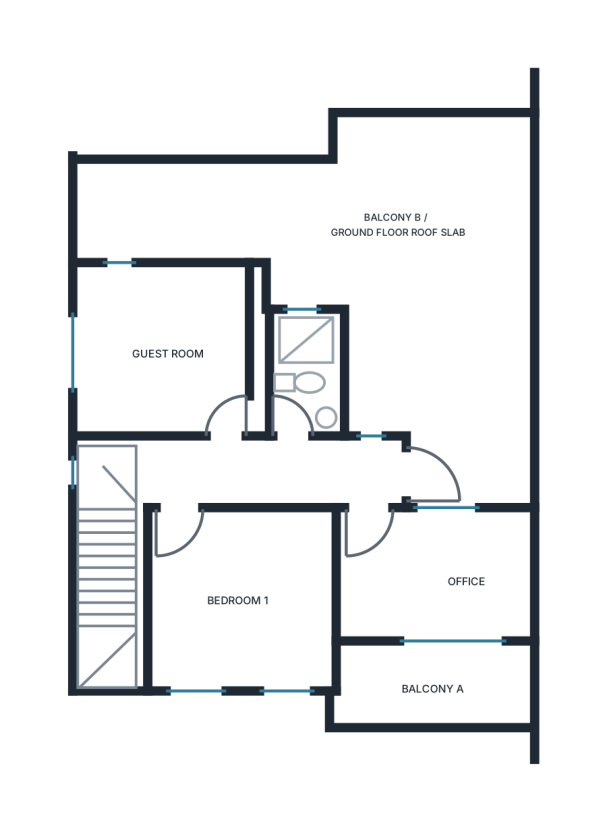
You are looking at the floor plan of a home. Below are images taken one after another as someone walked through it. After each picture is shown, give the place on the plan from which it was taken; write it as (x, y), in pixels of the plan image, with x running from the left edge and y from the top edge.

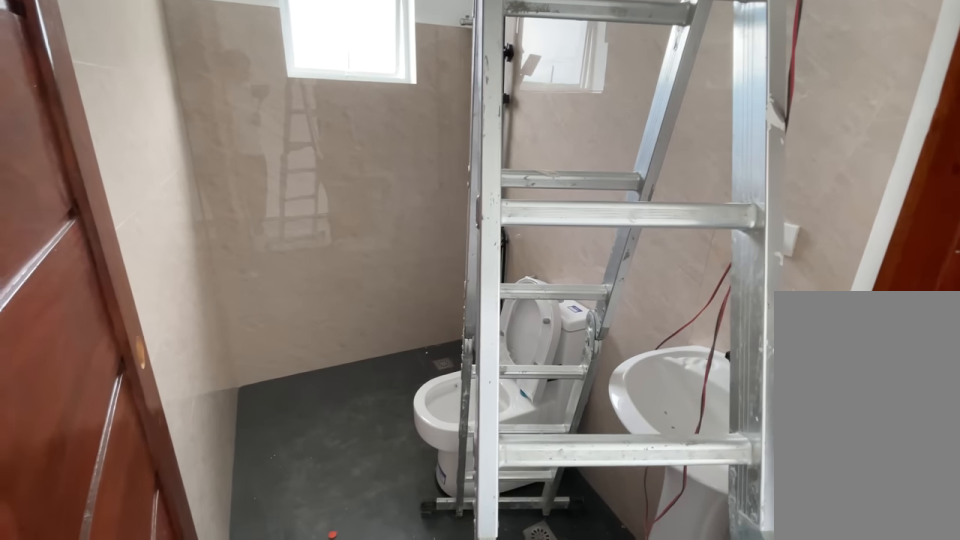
(301, 453)
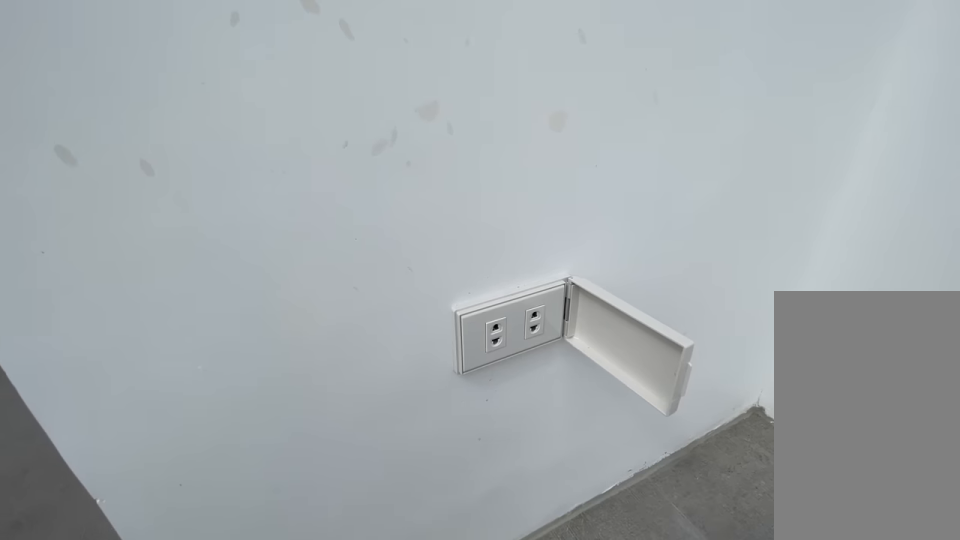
(402, 398)
